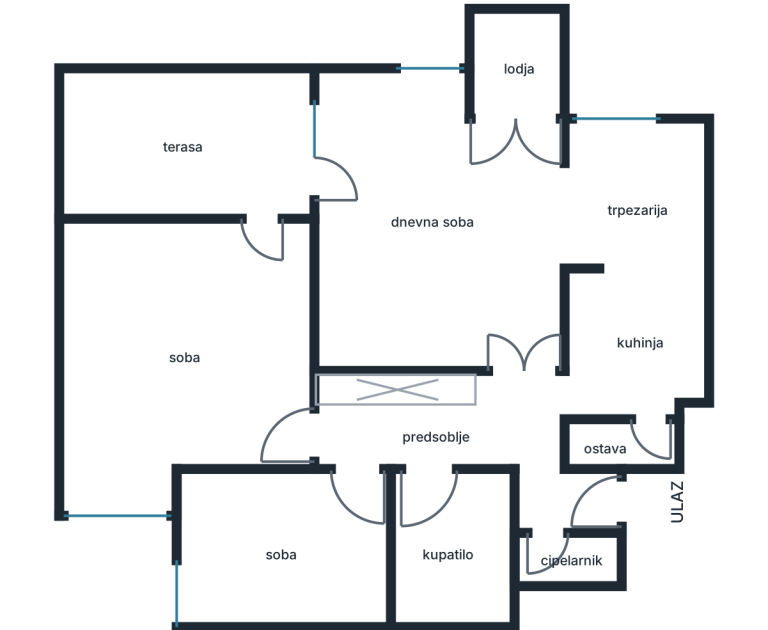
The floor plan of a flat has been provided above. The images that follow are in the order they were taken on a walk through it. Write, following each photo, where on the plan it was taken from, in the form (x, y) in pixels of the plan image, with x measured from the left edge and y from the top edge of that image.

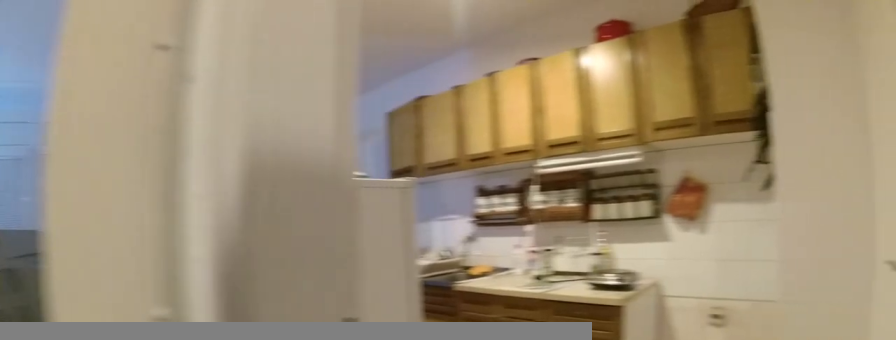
(539, 423)
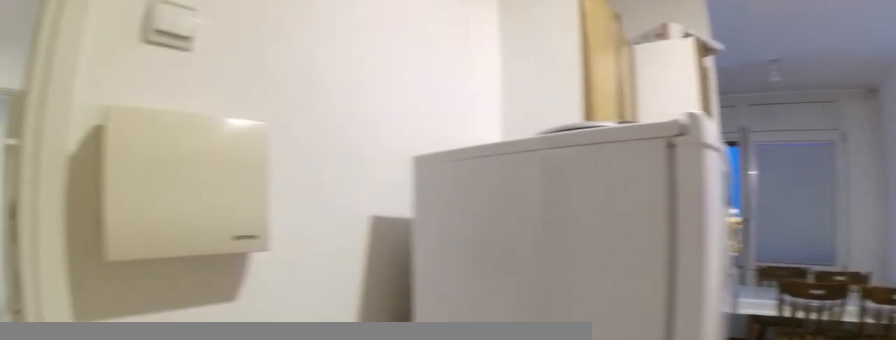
(657, 406)
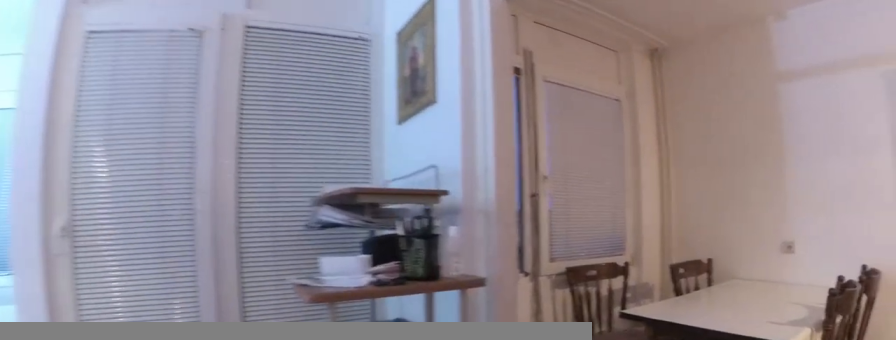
(522, 259)
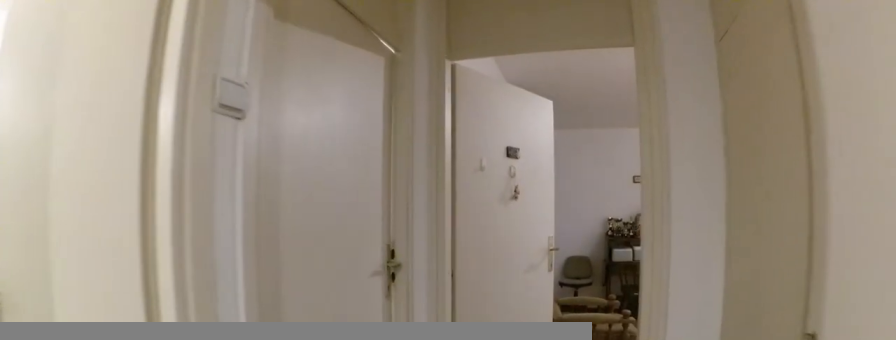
(467, 423)
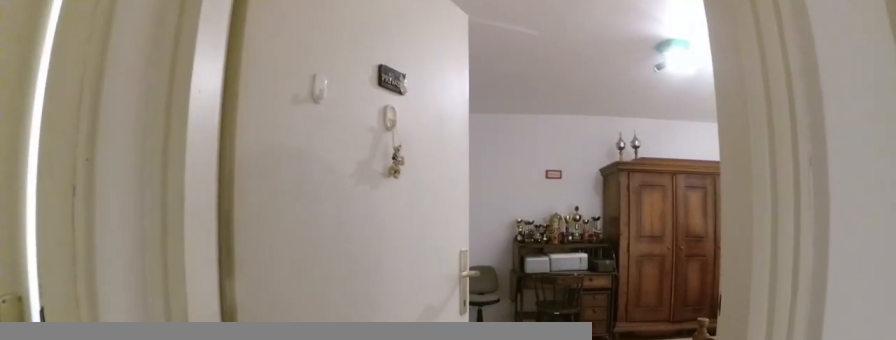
(383, 430)
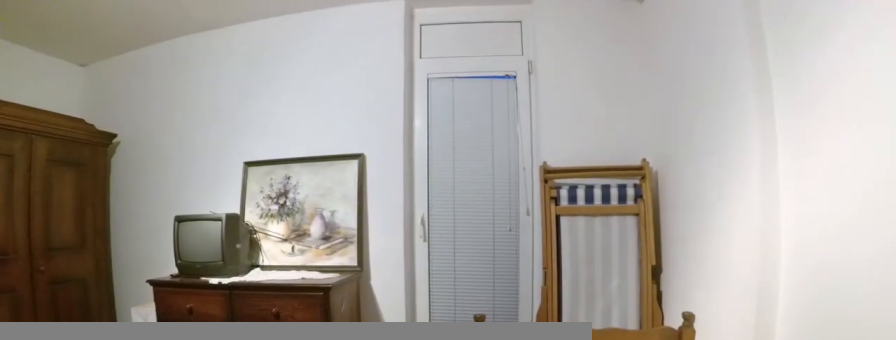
(284, 364)
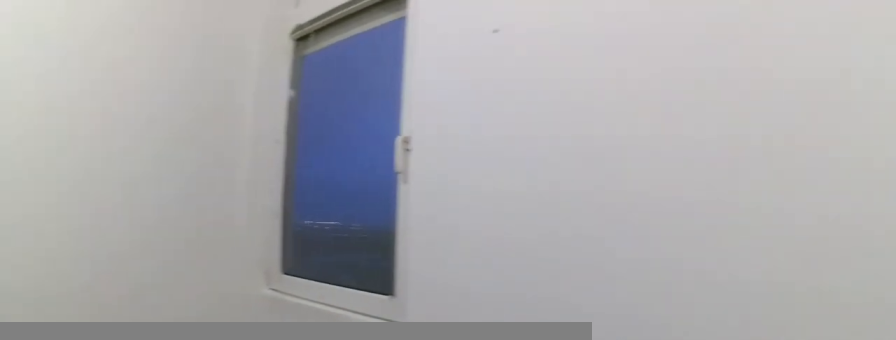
(280, 504)
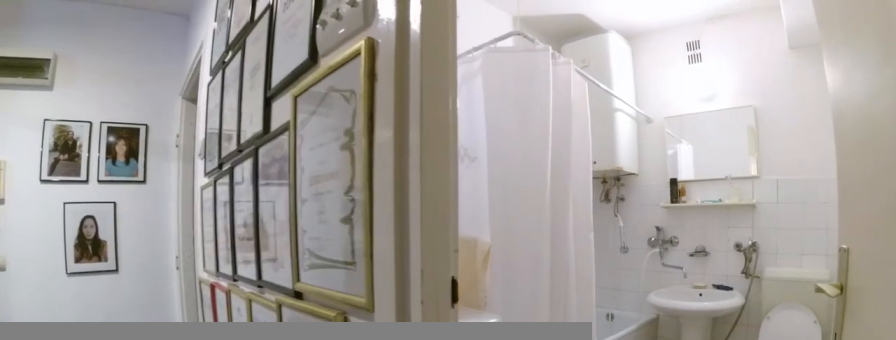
(375, 442)
